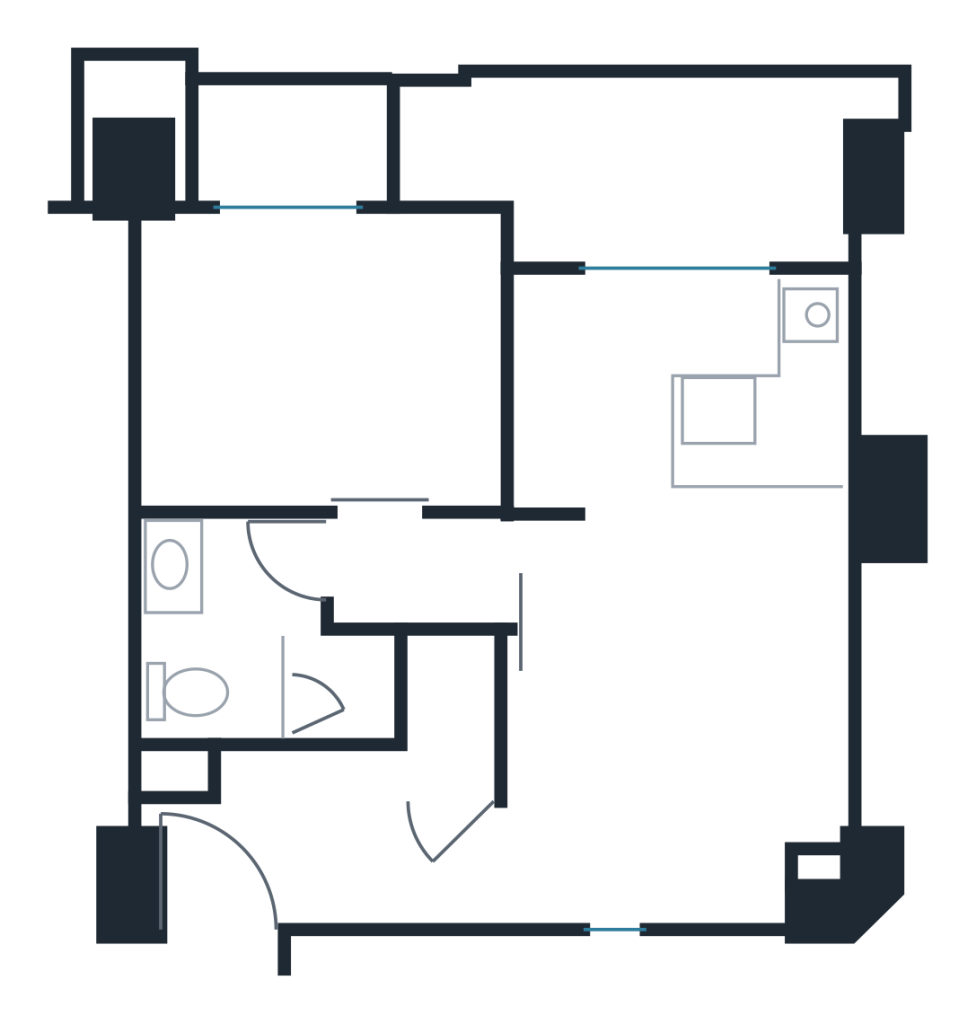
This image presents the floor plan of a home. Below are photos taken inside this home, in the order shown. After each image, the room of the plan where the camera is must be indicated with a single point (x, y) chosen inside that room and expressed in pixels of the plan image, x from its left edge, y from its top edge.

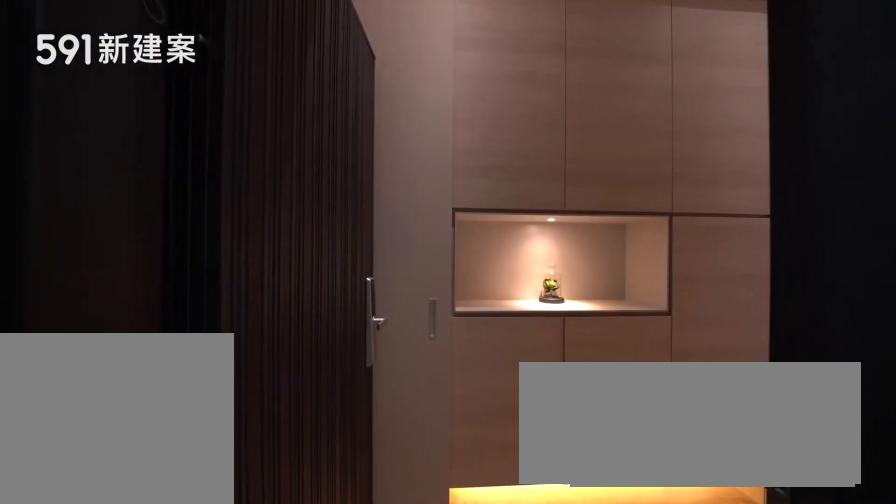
(241, 869)
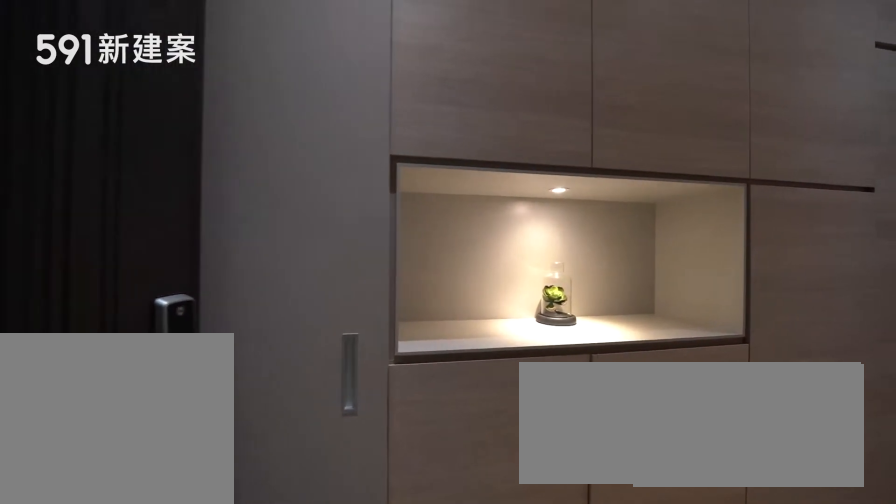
(241, 869)
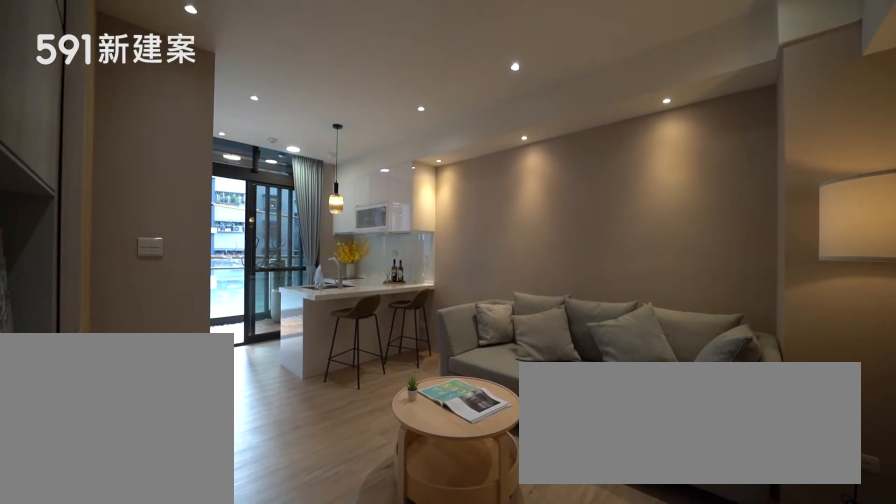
(683, 733)
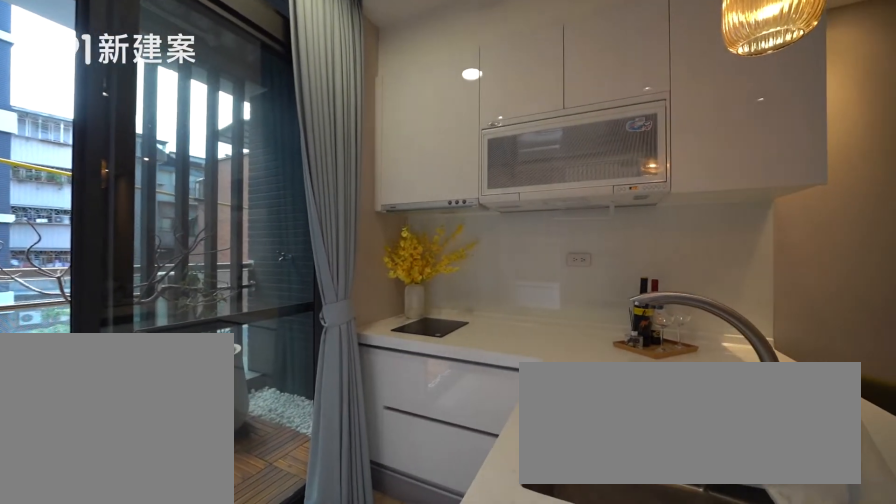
(681, 397)
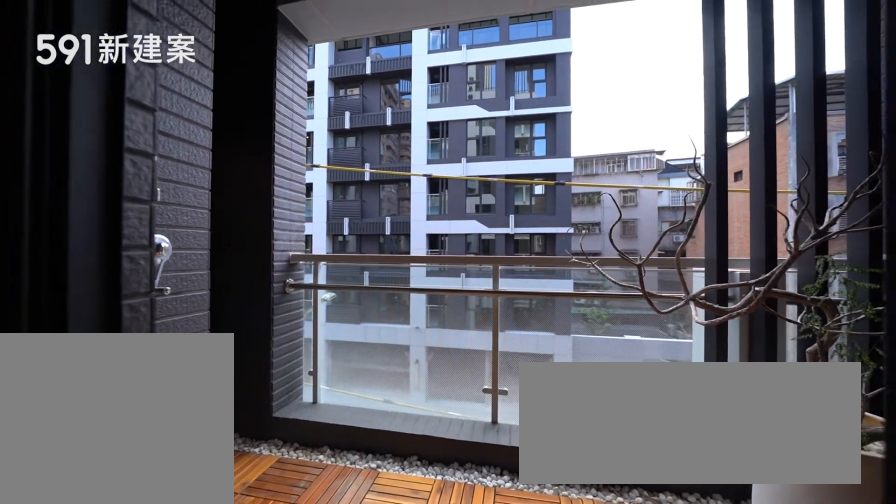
(638, 163)
